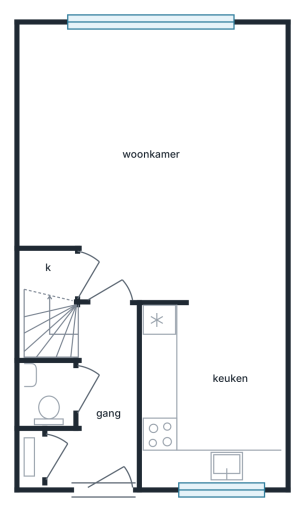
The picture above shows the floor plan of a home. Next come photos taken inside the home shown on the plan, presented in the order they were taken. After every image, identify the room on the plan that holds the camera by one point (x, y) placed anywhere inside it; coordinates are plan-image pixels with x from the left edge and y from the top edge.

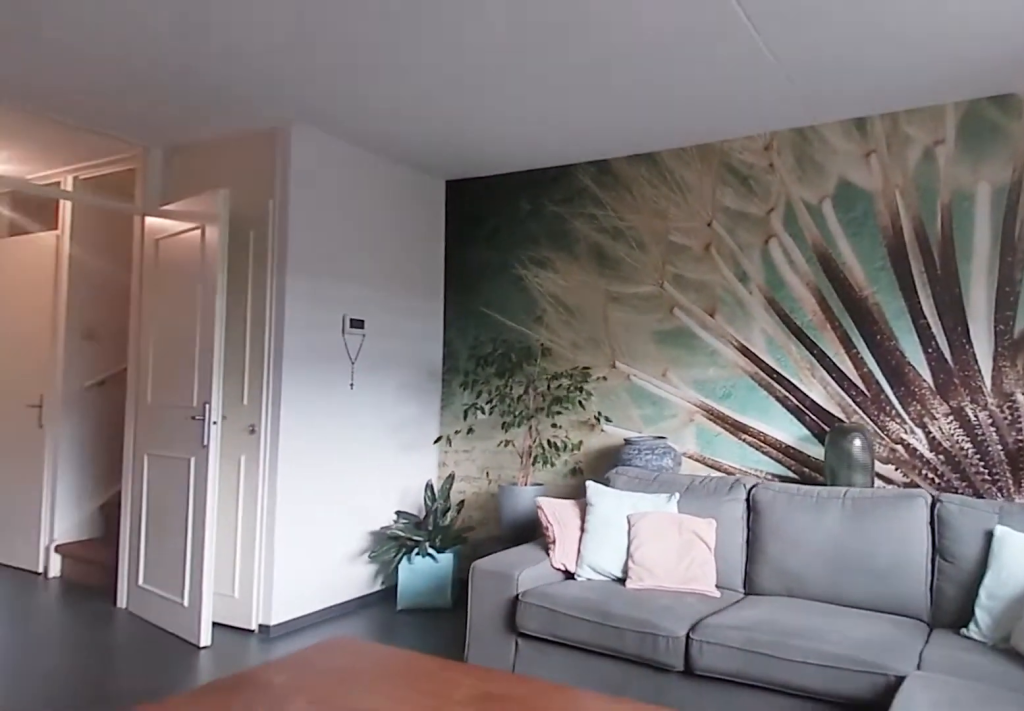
(159, 158)
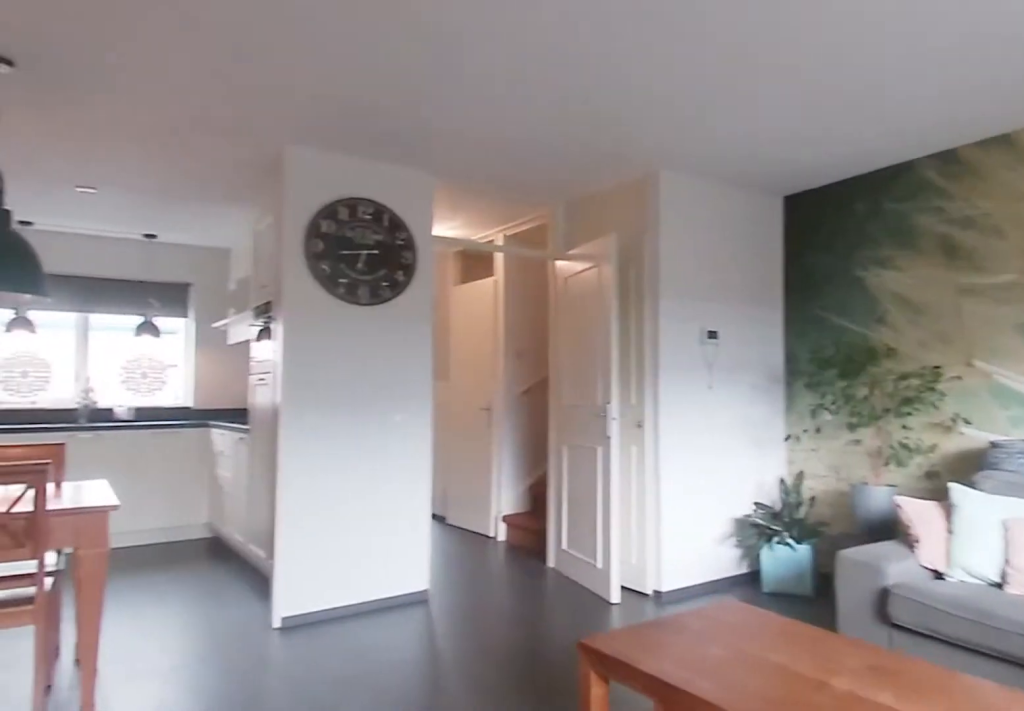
(159, 158)
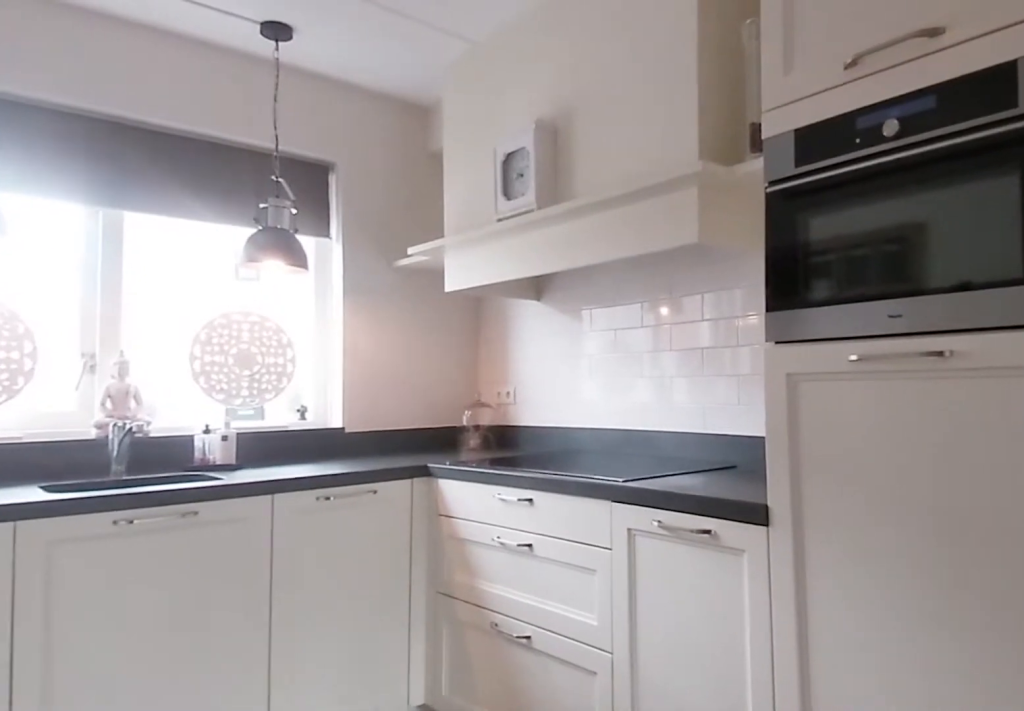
(212, 392)
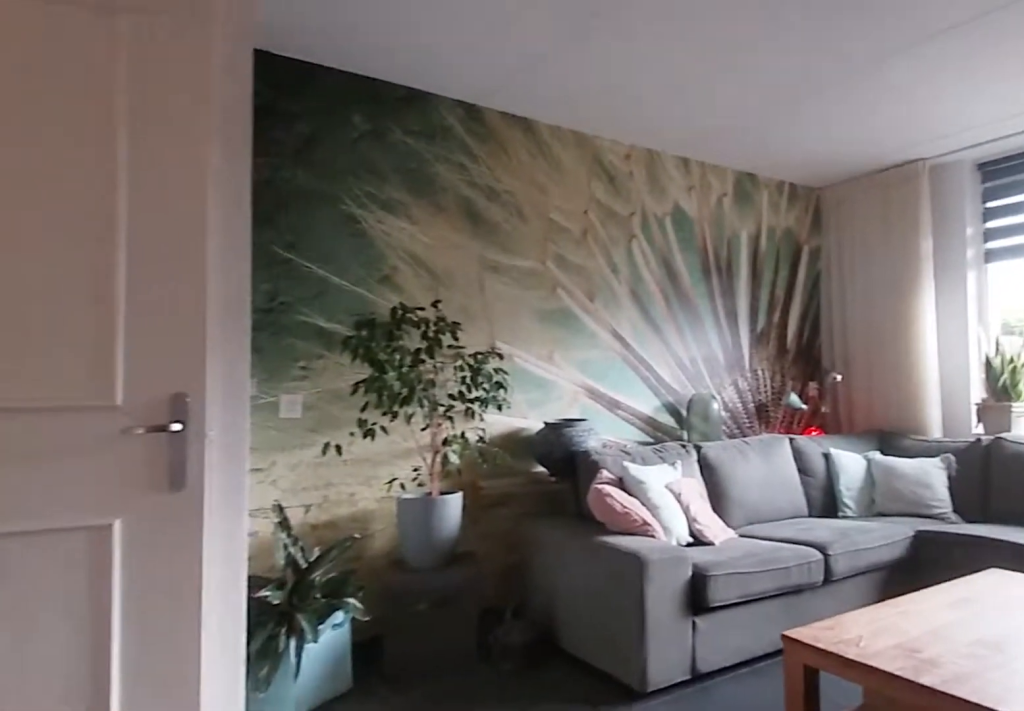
(157, 157)
